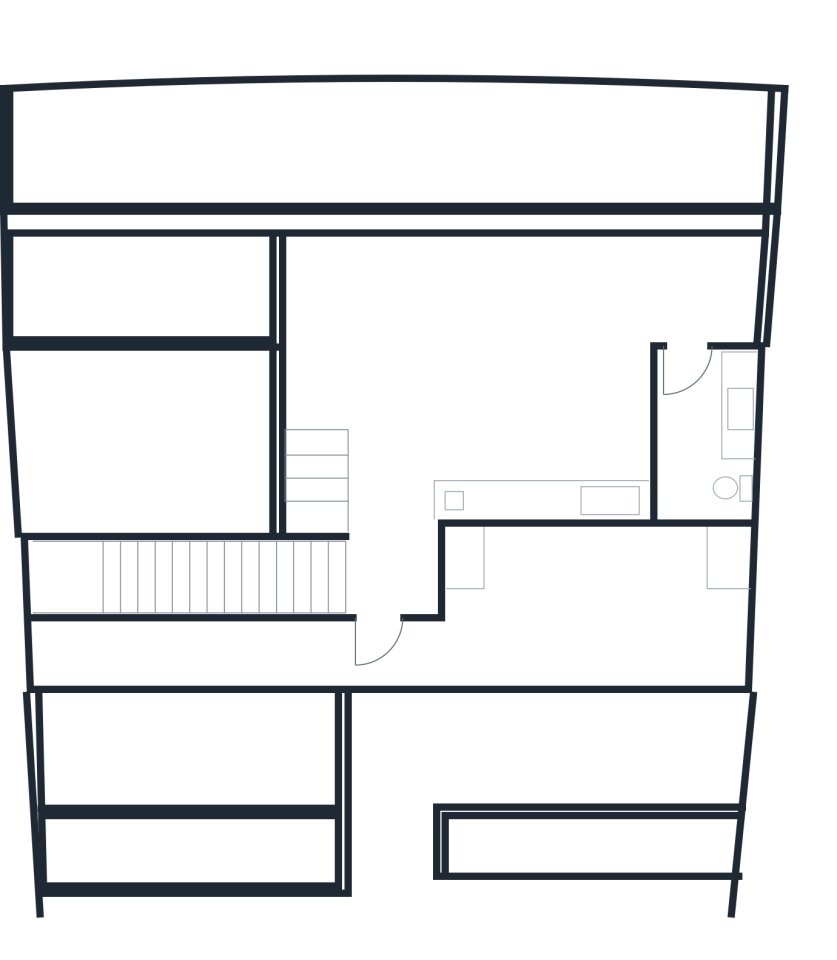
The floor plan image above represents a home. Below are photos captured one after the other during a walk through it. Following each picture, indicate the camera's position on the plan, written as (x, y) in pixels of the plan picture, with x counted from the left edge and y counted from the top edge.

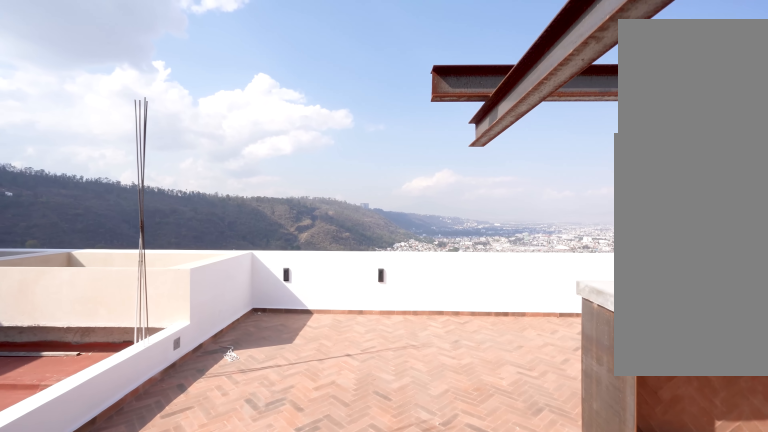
(367, 573)
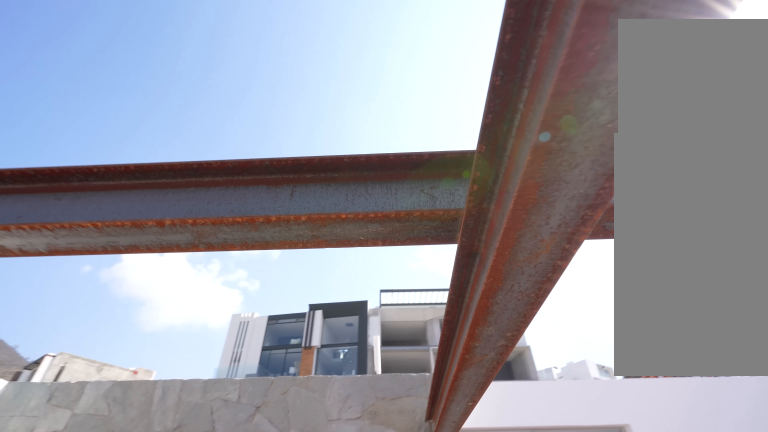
(465, 341)
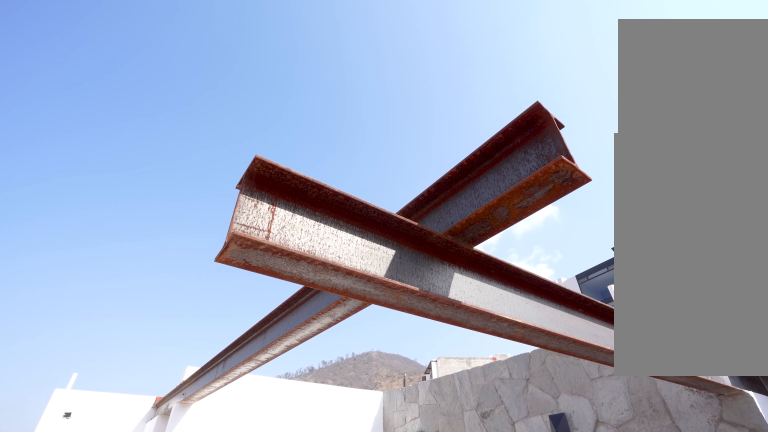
(398, 357)
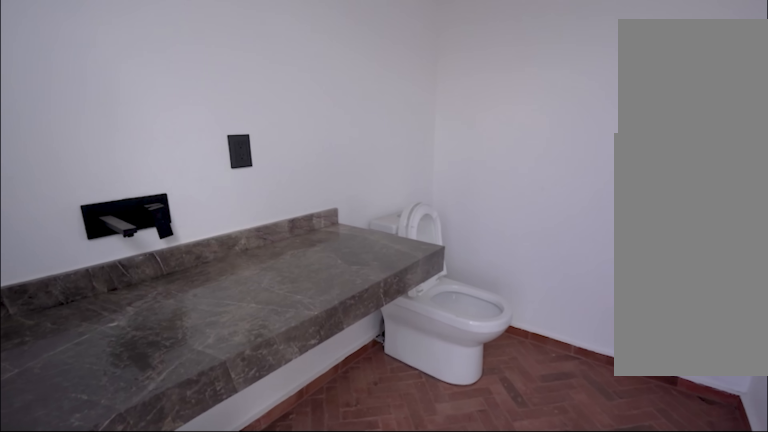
(674, 362)
